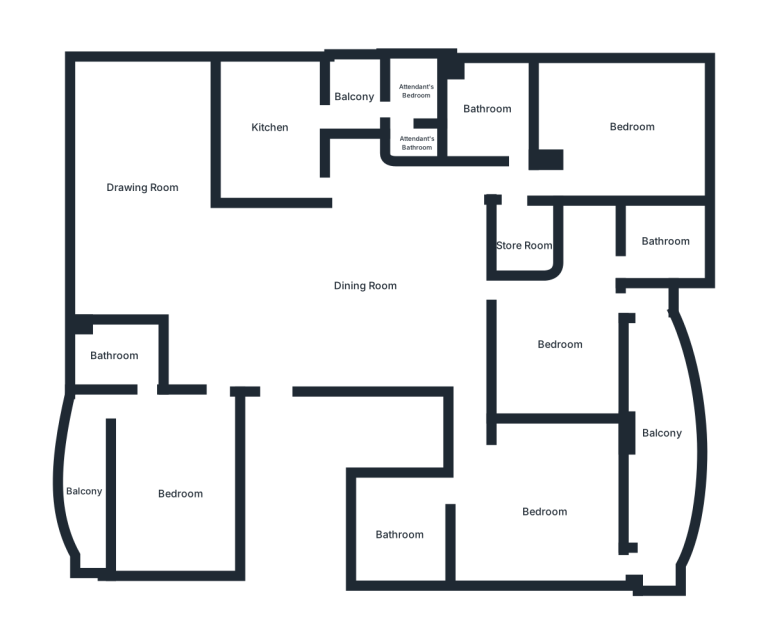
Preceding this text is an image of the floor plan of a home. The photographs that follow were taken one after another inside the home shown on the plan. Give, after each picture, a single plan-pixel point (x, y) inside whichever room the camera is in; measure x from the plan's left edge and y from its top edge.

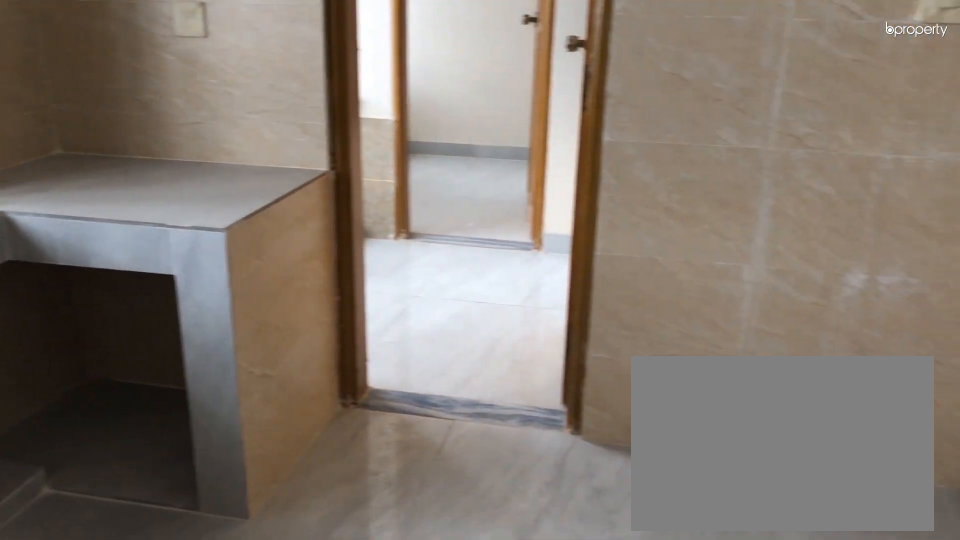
(270, 124)
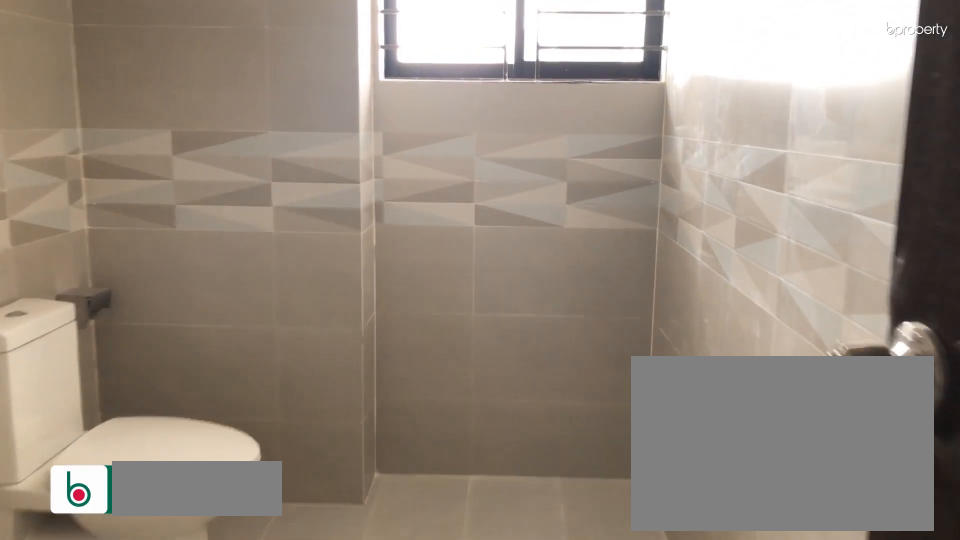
(491, 115)
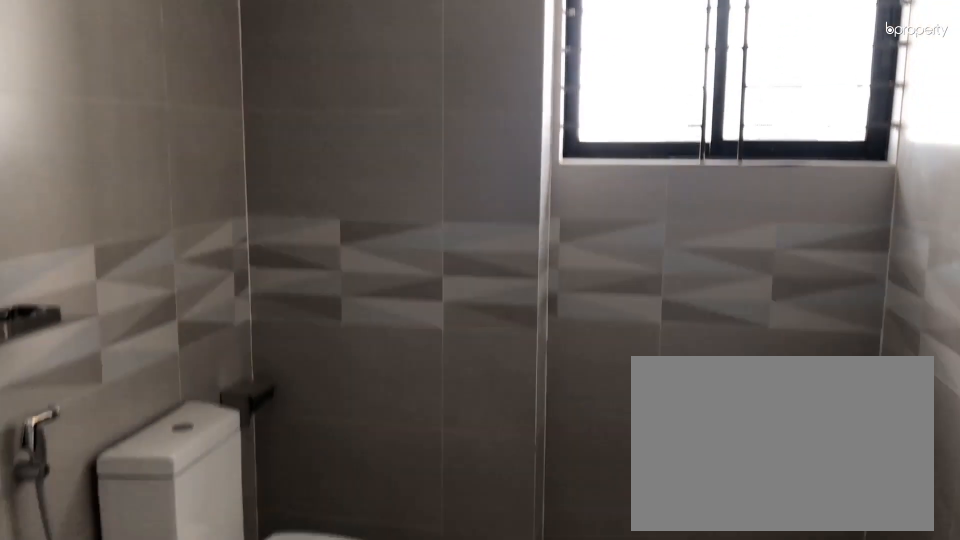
(491, 115)
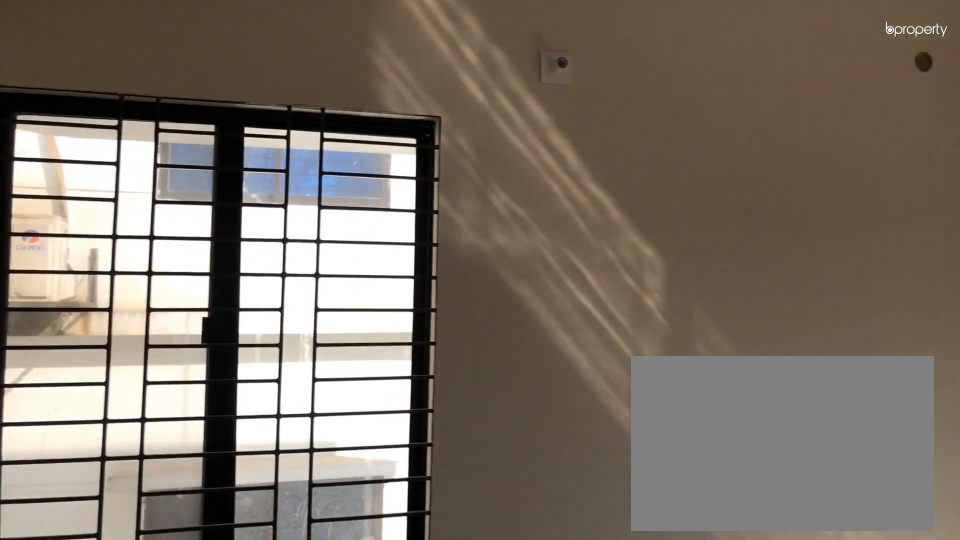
(620, 132)
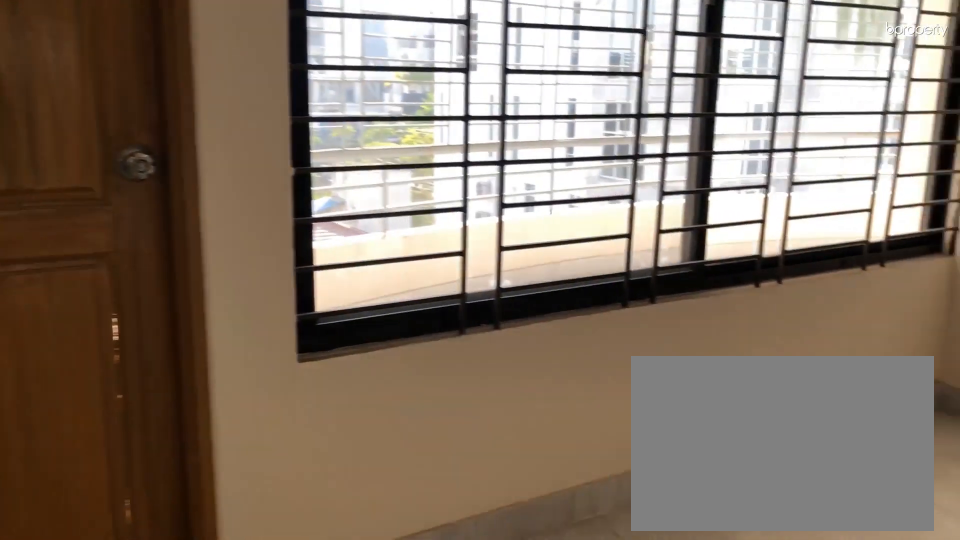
(556, 346)
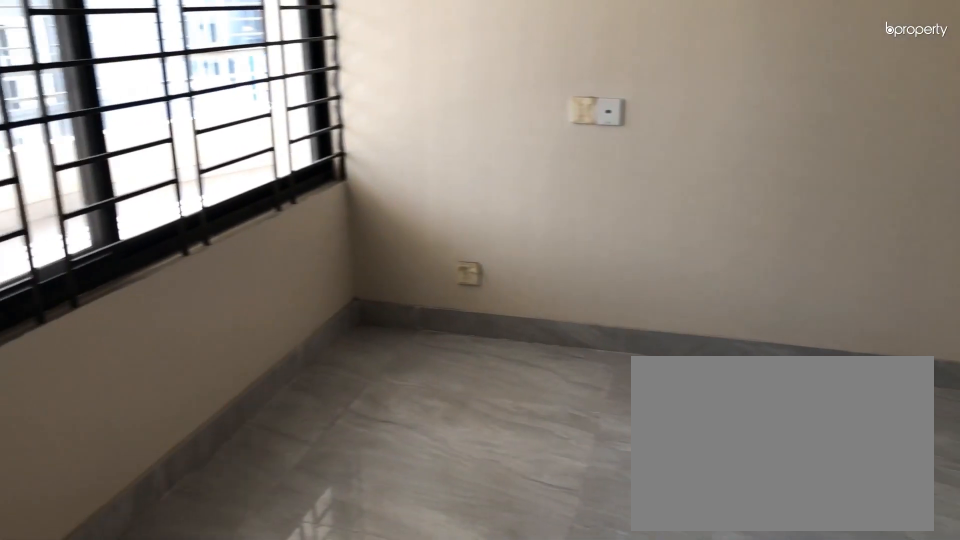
(556, 346)
